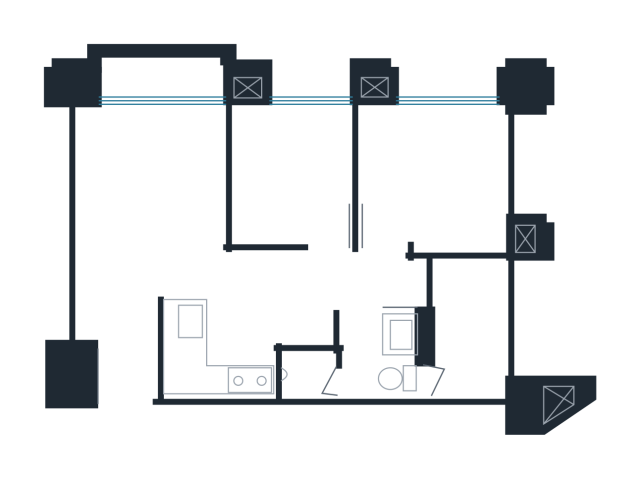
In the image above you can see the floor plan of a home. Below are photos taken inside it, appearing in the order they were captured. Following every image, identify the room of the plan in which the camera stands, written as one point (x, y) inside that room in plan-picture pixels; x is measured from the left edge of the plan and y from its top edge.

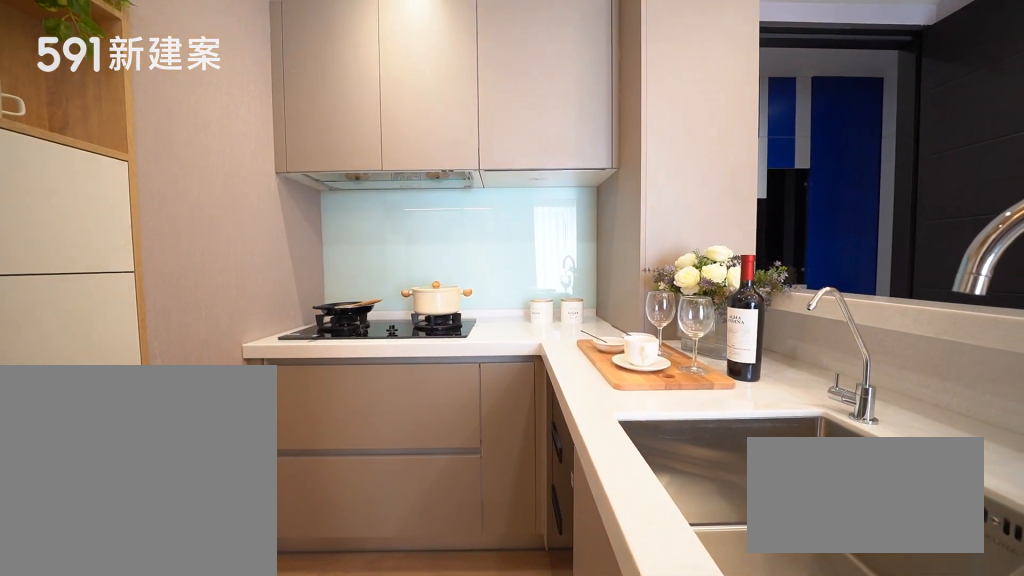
(220, 350)
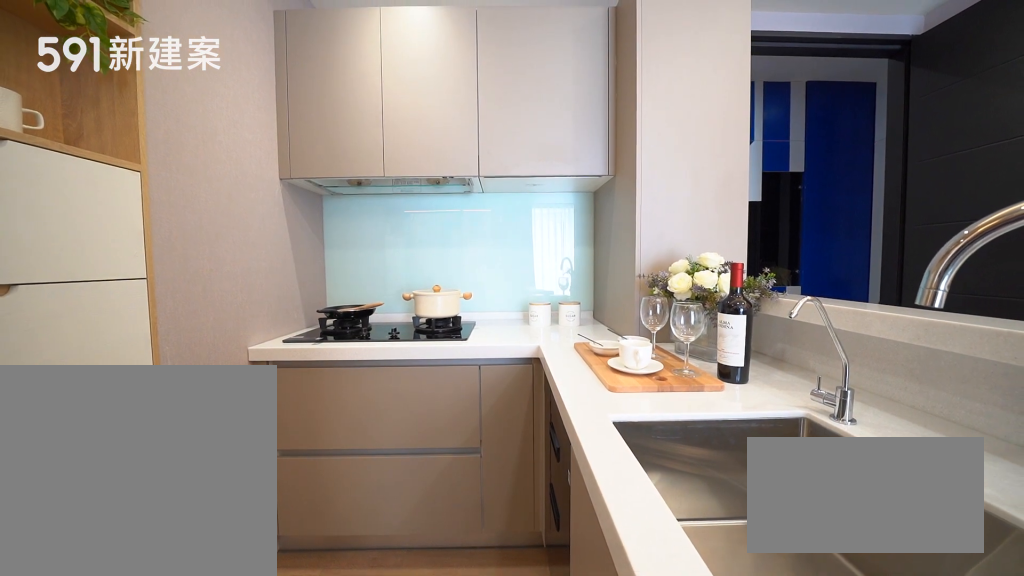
(220, 350)
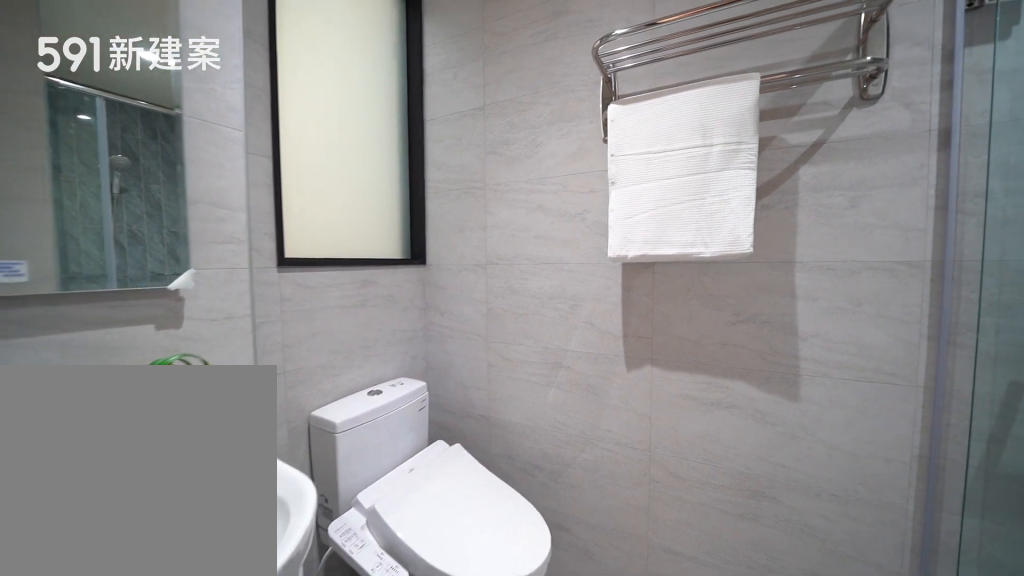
(360, 363)
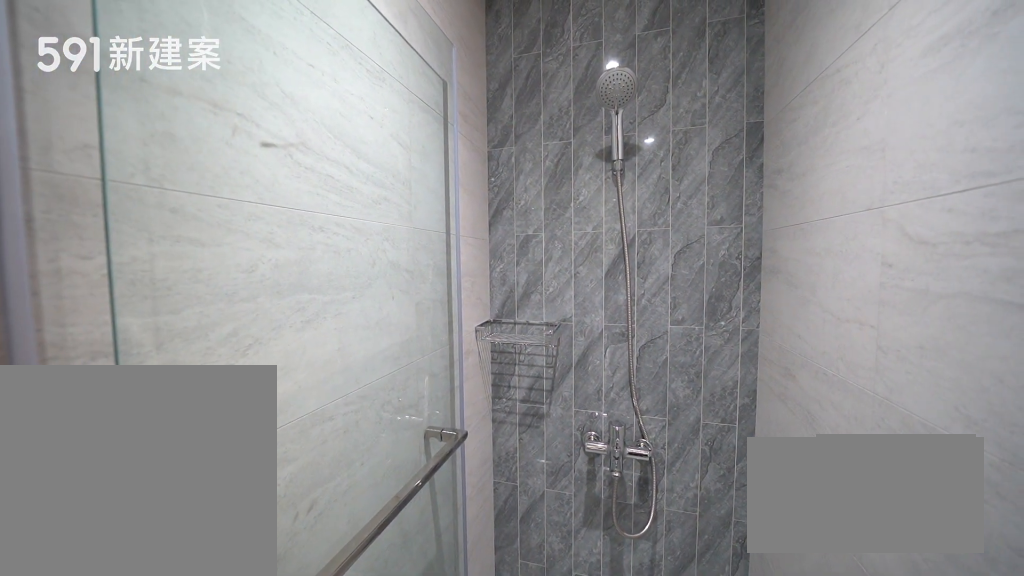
(360, 363)
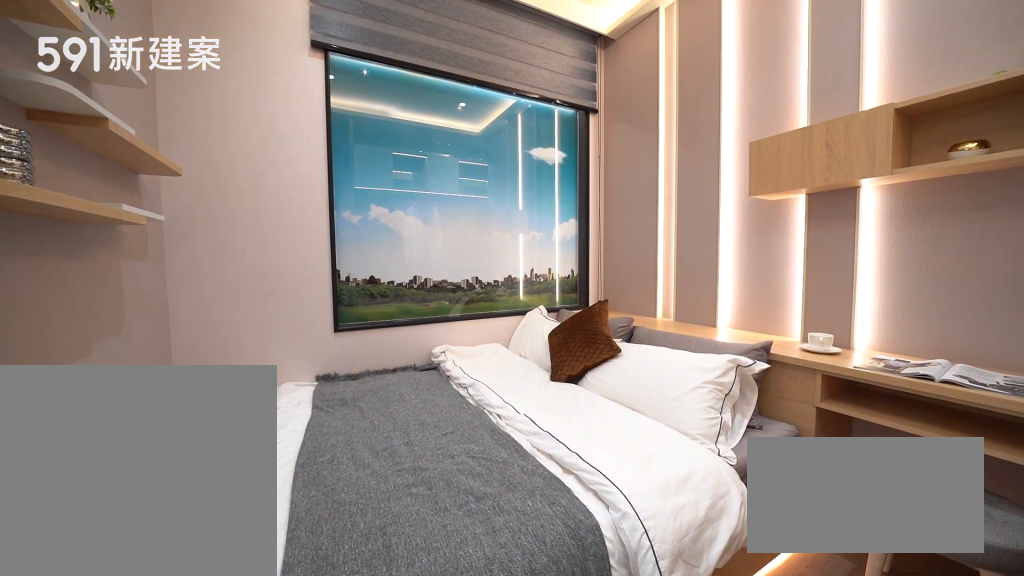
(435, 176)
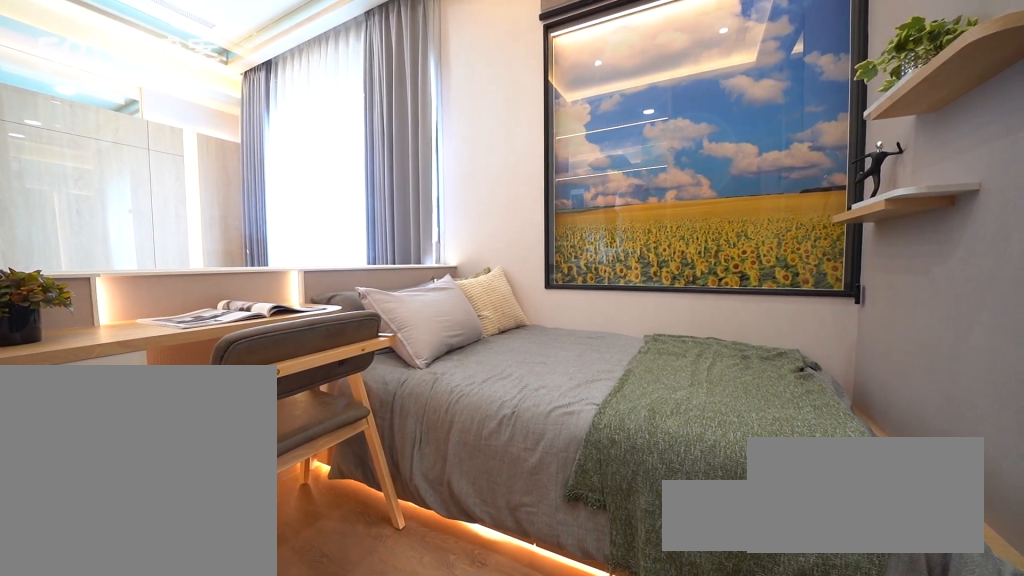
(291, 171)
